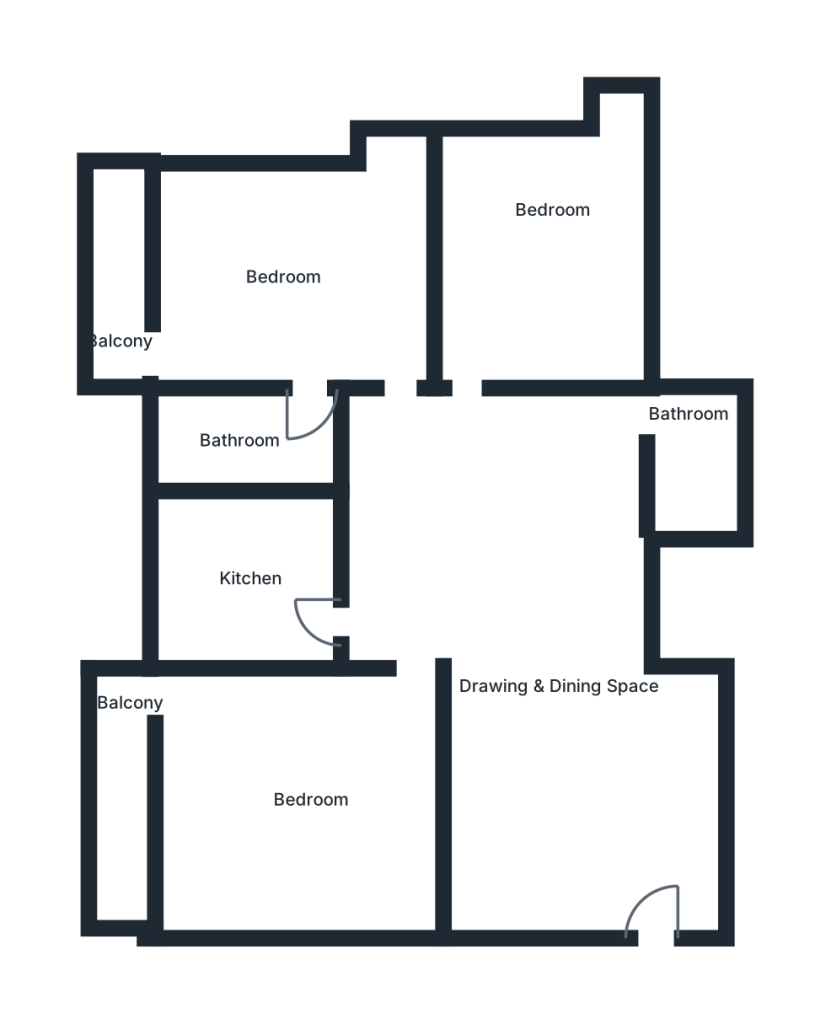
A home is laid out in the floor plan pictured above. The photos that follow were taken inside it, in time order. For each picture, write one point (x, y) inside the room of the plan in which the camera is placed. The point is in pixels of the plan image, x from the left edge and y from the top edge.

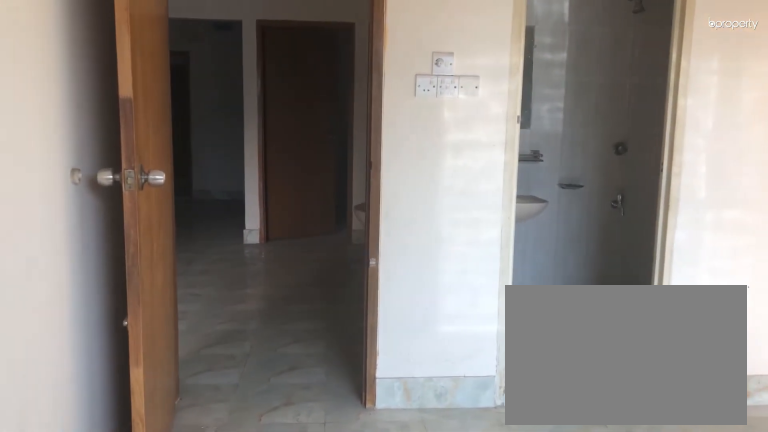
(263, 287)
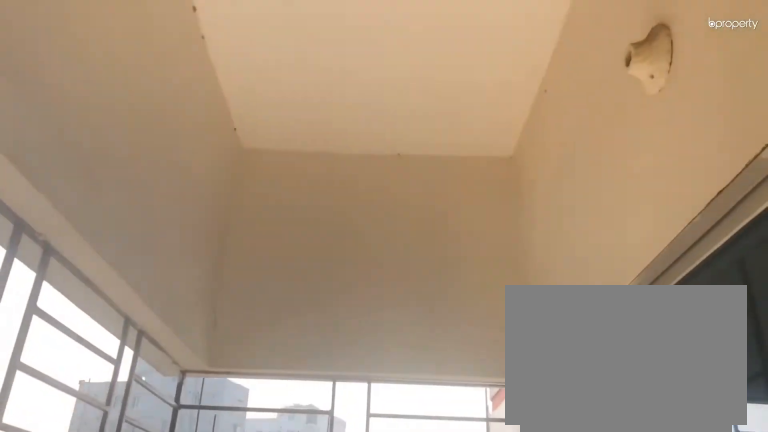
(115, 306)
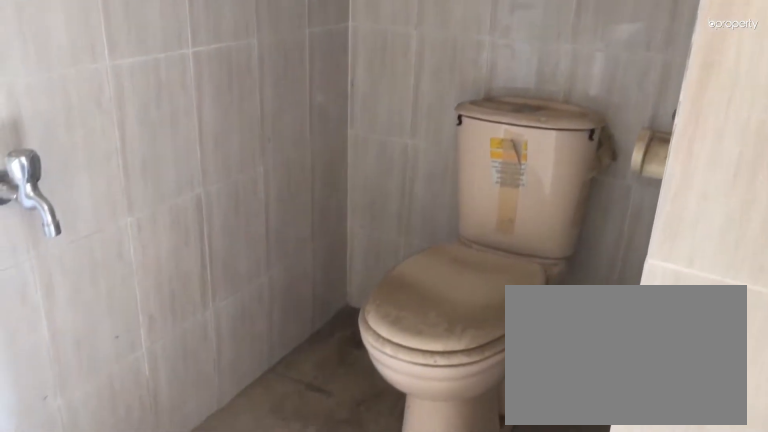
(242, 435)
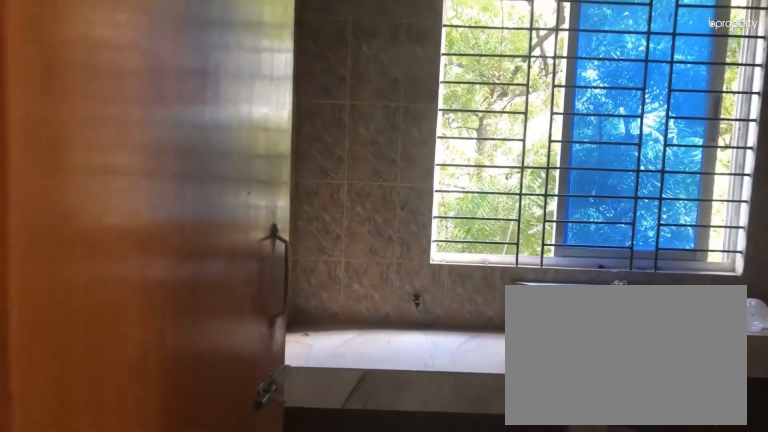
(267, 584)
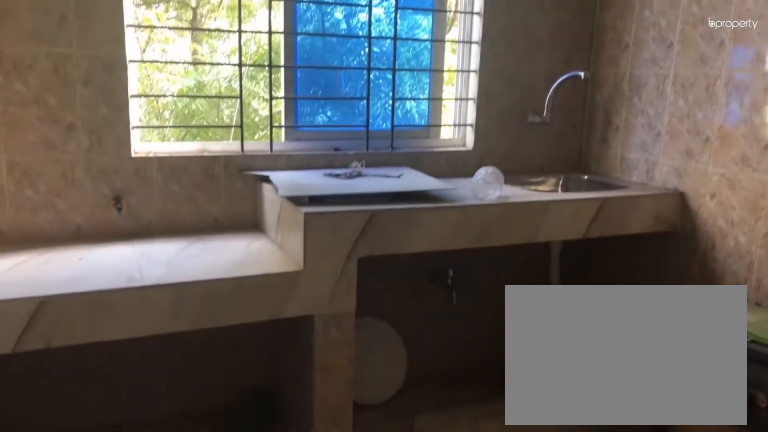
(267, 584)
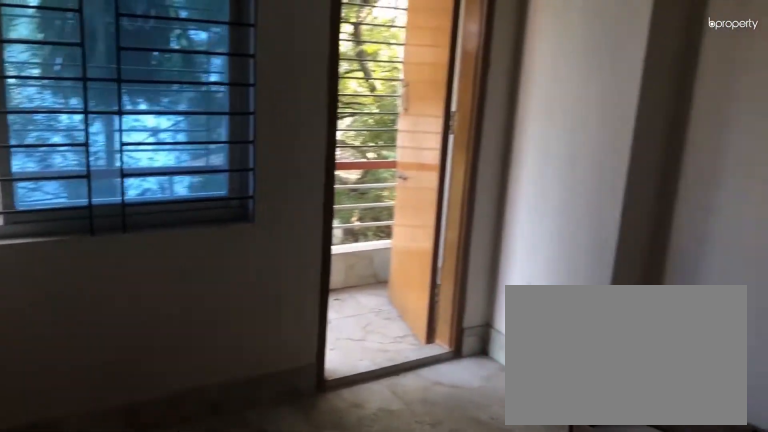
(292, 787)
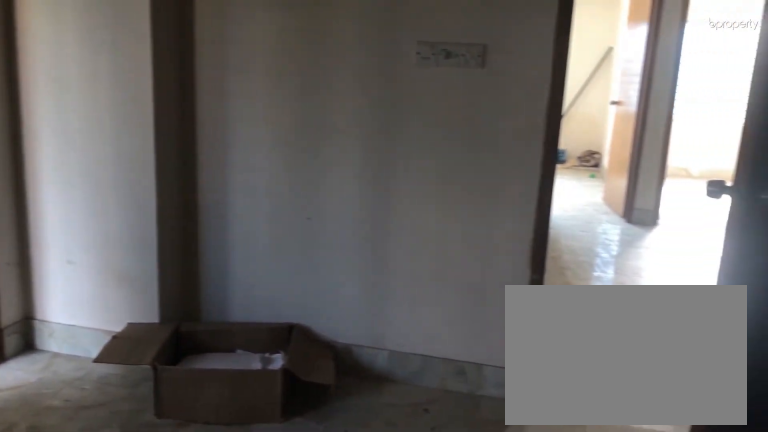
(292, 787)
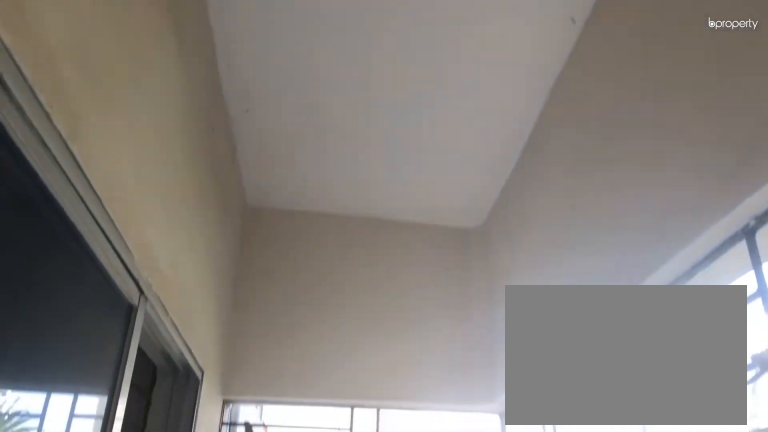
(115, 748)
